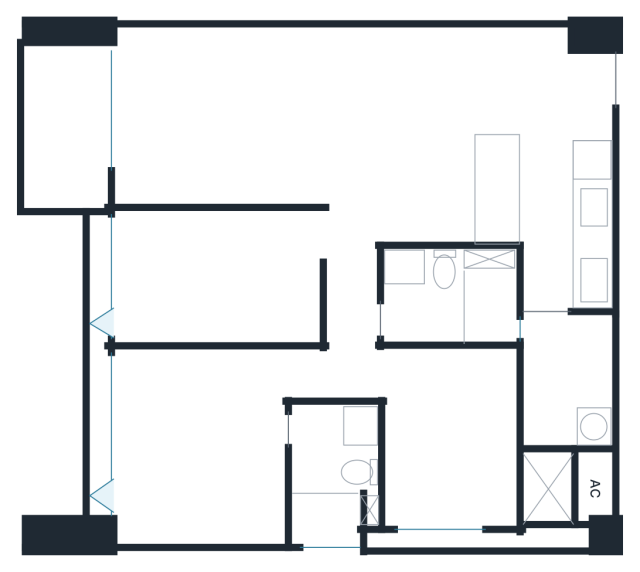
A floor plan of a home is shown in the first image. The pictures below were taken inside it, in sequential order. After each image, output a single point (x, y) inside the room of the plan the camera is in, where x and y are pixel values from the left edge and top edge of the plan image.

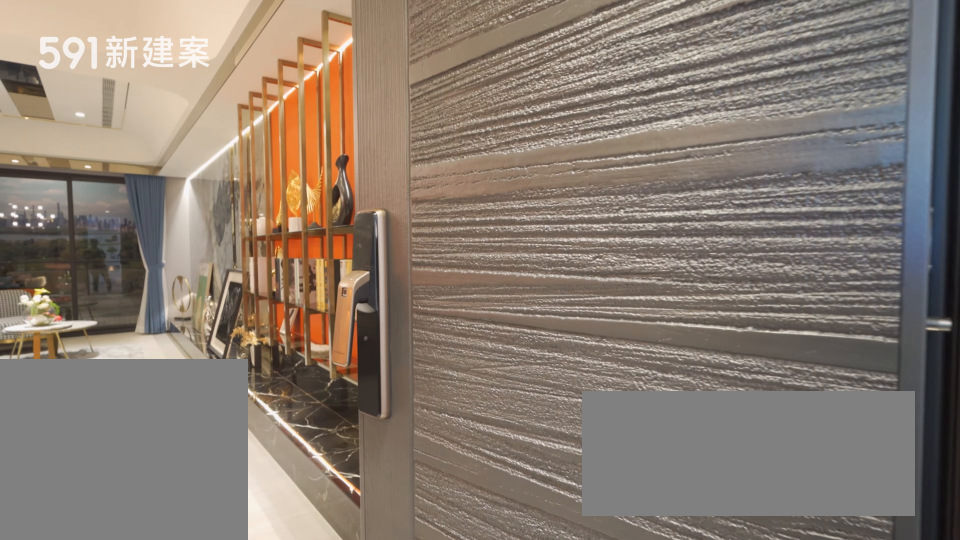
(583, 76)
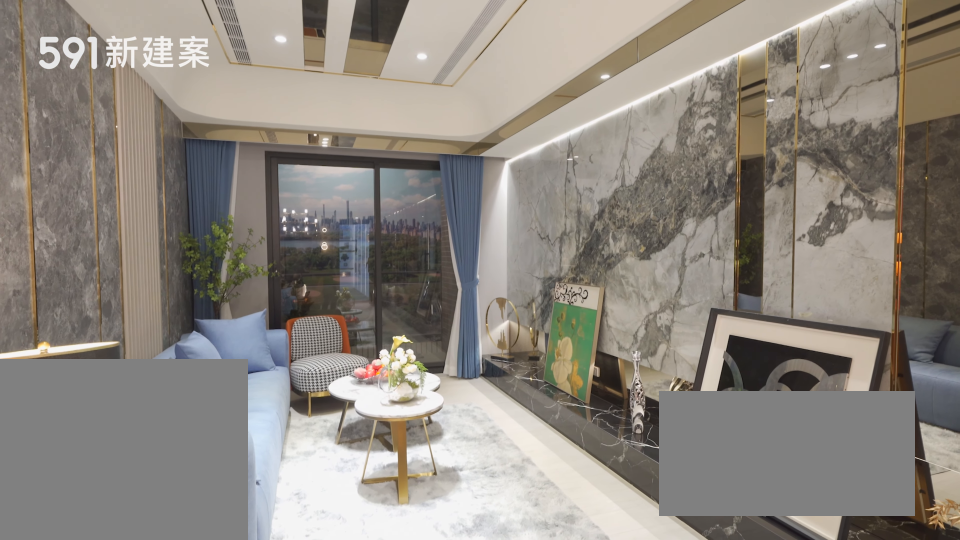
(227, 116)
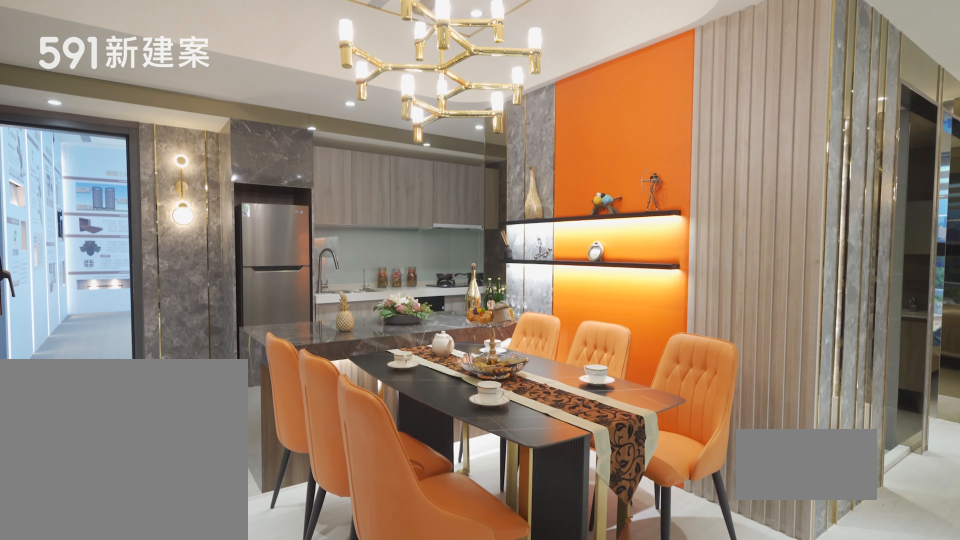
(441, 139)
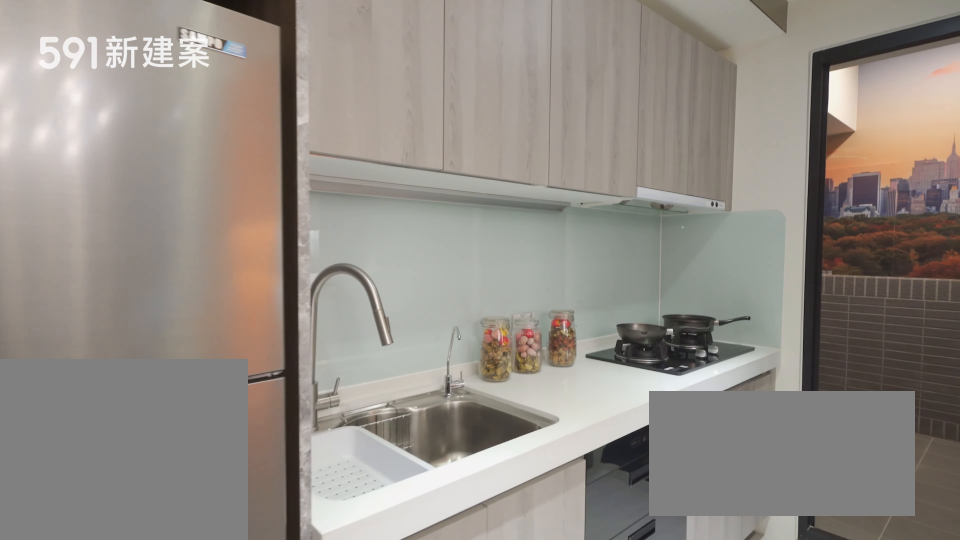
(568, 209)
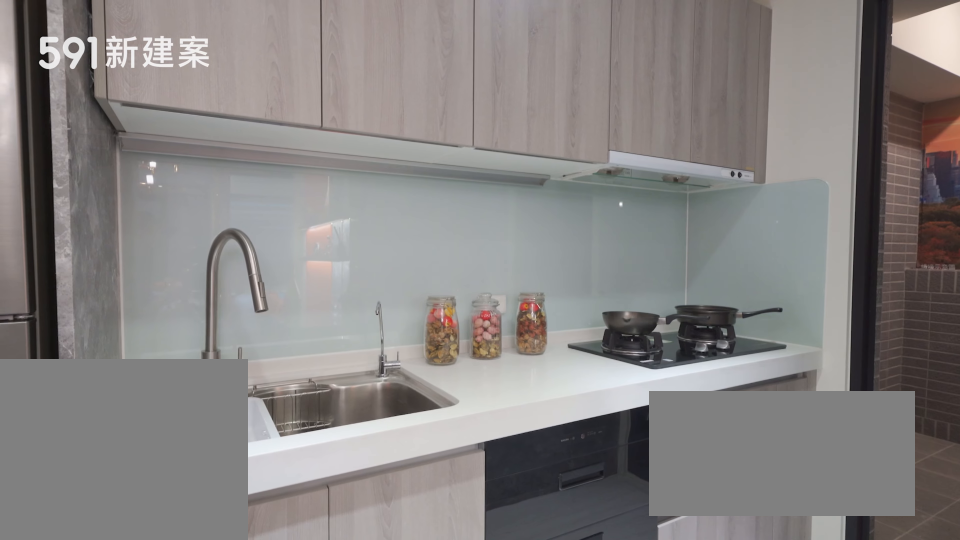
(568, 209)
